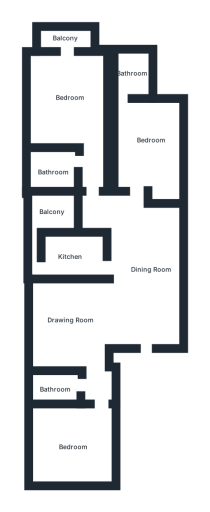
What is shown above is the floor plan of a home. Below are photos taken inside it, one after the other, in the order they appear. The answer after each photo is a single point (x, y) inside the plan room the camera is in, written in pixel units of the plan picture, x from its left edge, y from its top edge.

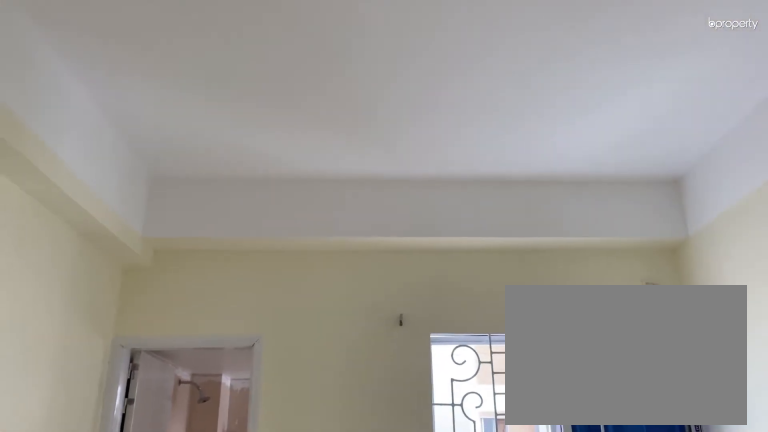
(143, 146)
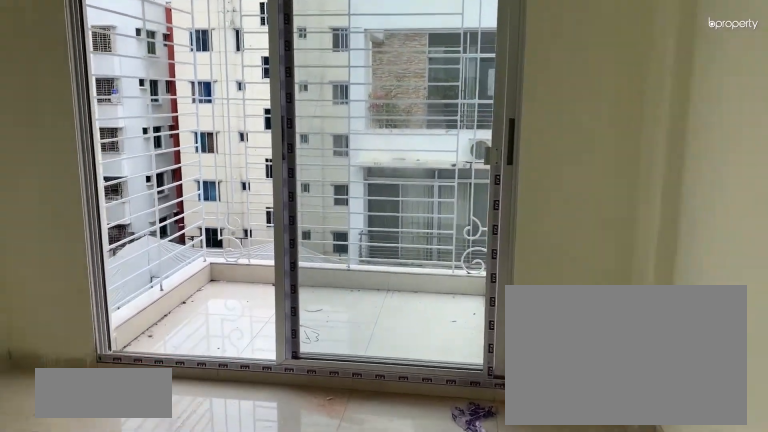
(64, 91)
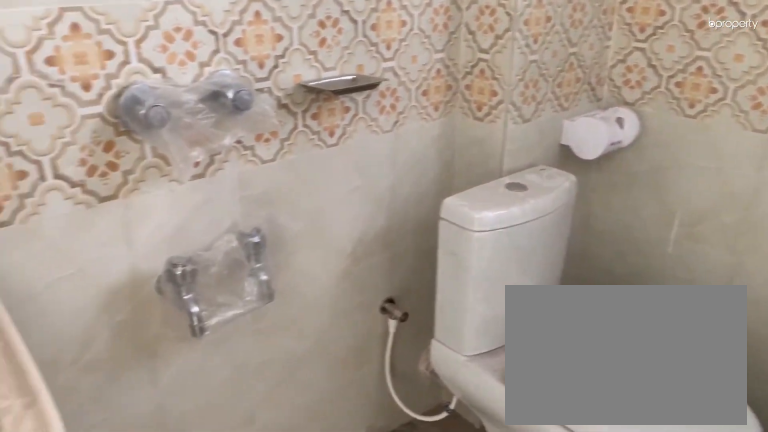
(53, 169)
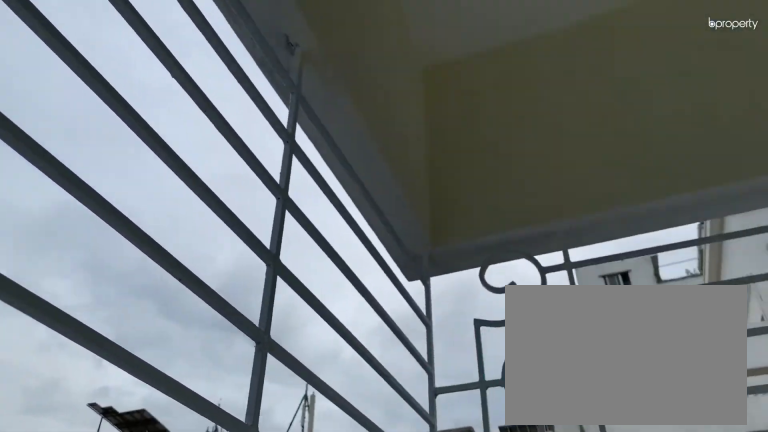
(66, 35)
